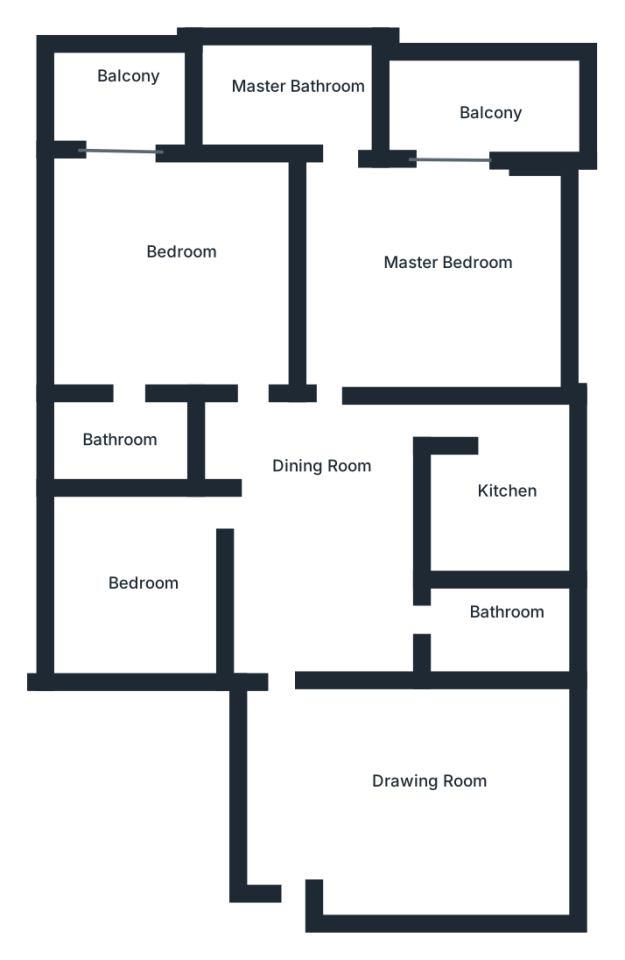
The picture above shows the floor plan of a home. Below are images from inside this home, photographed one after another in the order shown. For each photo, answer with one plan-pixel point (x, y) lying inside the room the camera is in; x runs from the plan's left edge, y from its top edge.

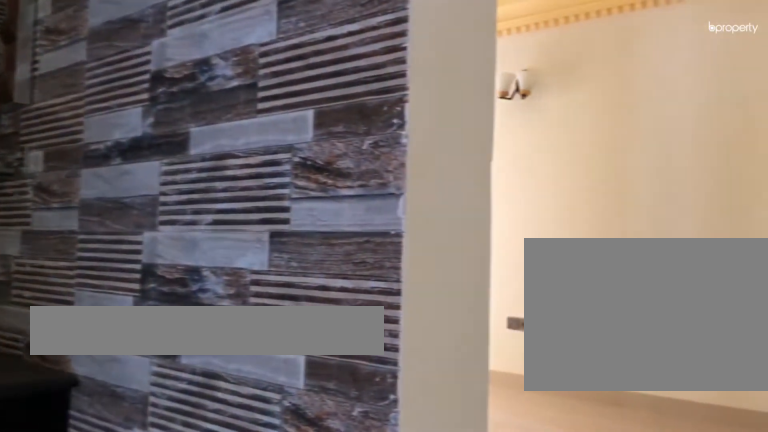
(320, 609)
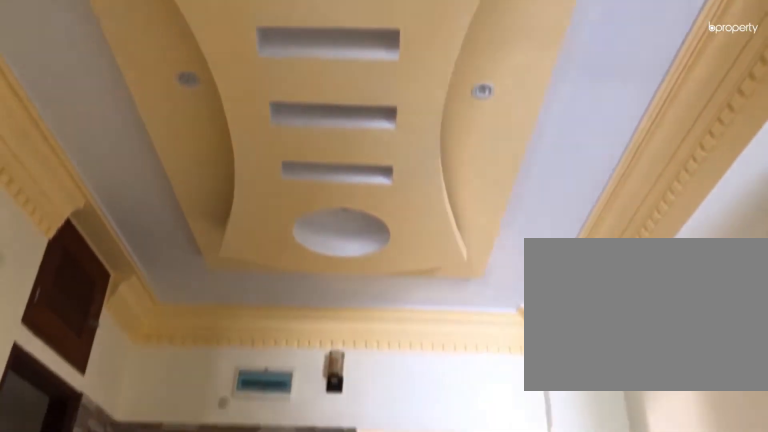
(320, 609)
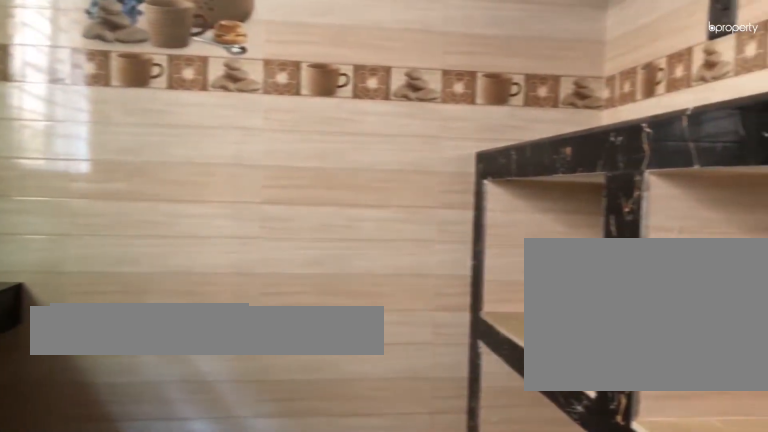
(505, 514)
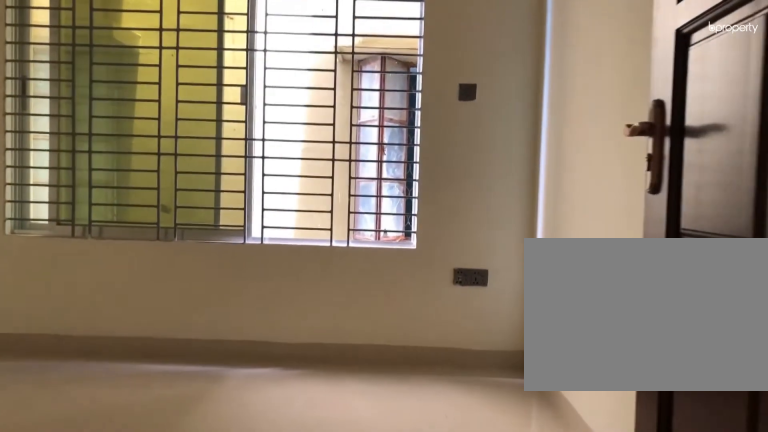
(128, 581)
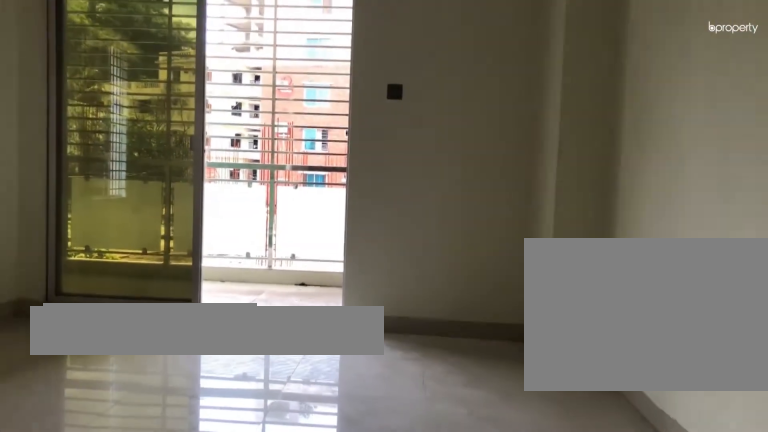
(141, 275)
